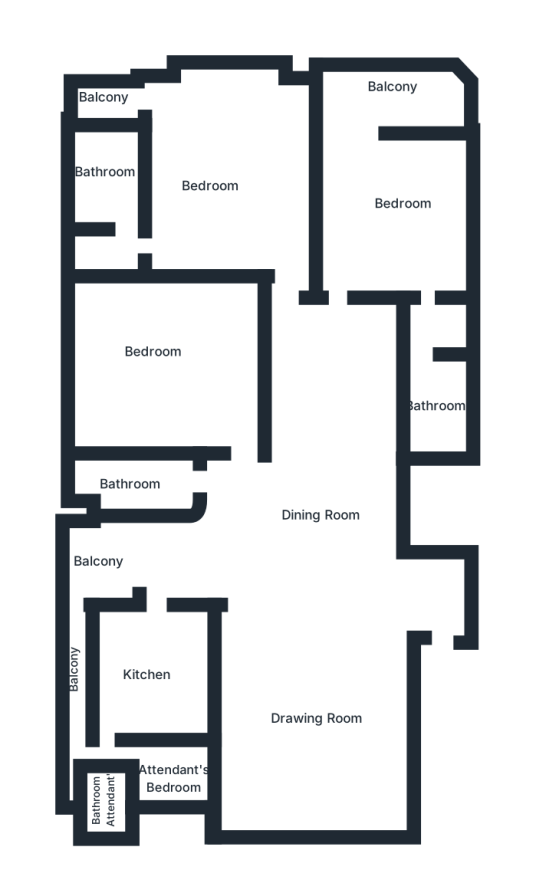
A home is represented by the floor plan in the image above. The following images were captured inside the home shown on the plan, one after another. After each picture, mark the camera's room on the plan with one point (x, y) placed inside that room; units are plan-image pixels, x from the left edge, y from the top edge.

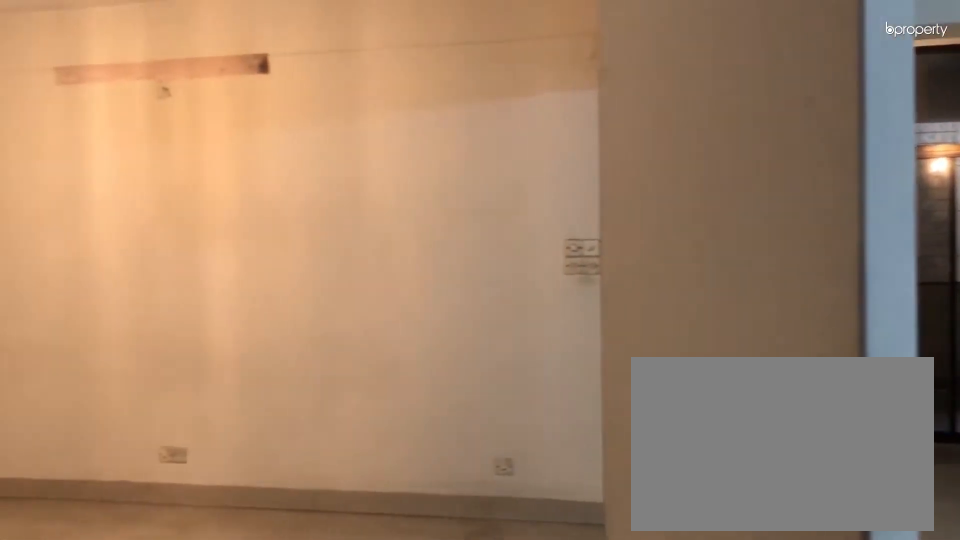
(322, 707)
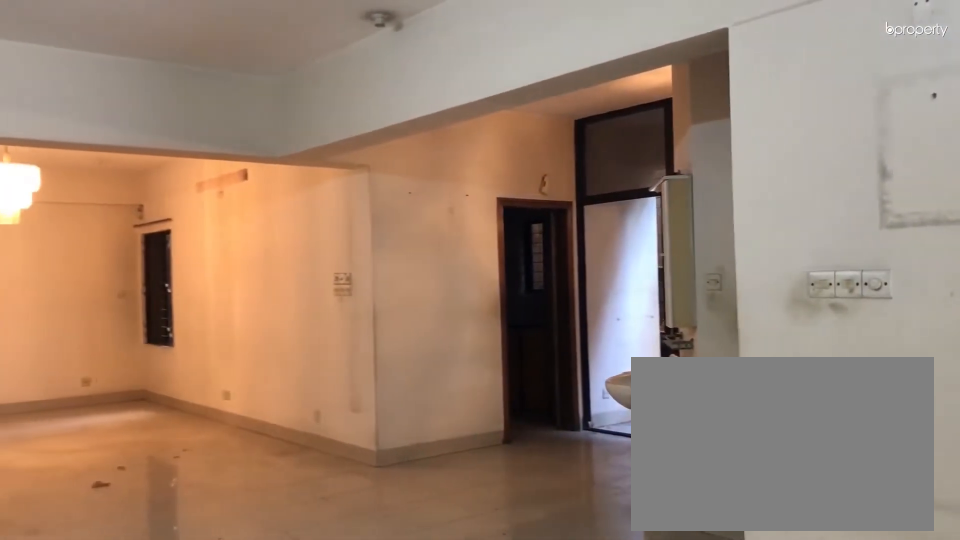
(309, 534)
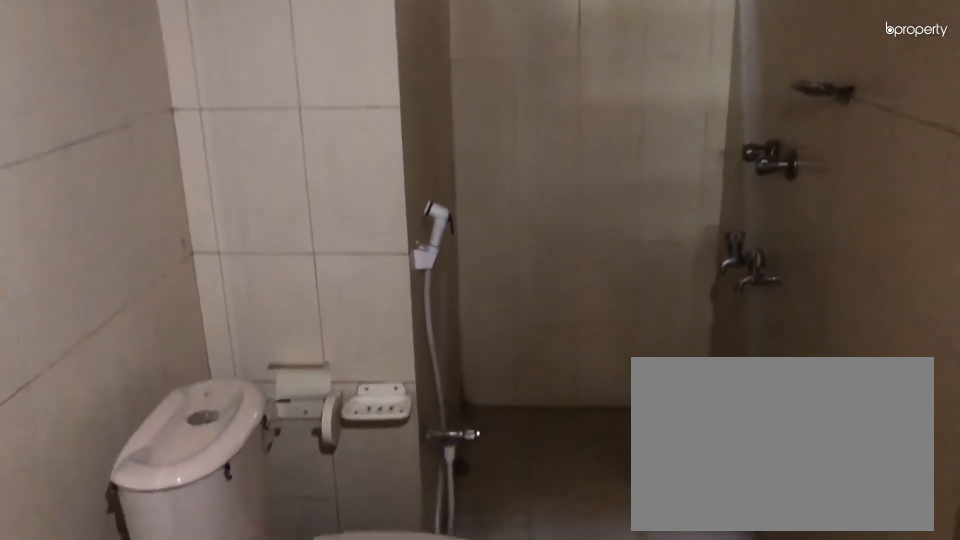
(132, 486)
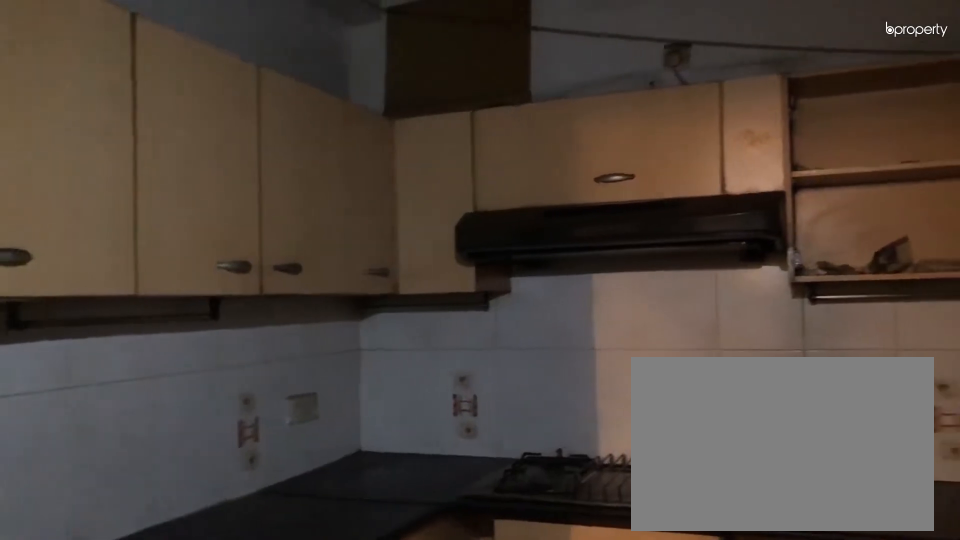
(150, 675)
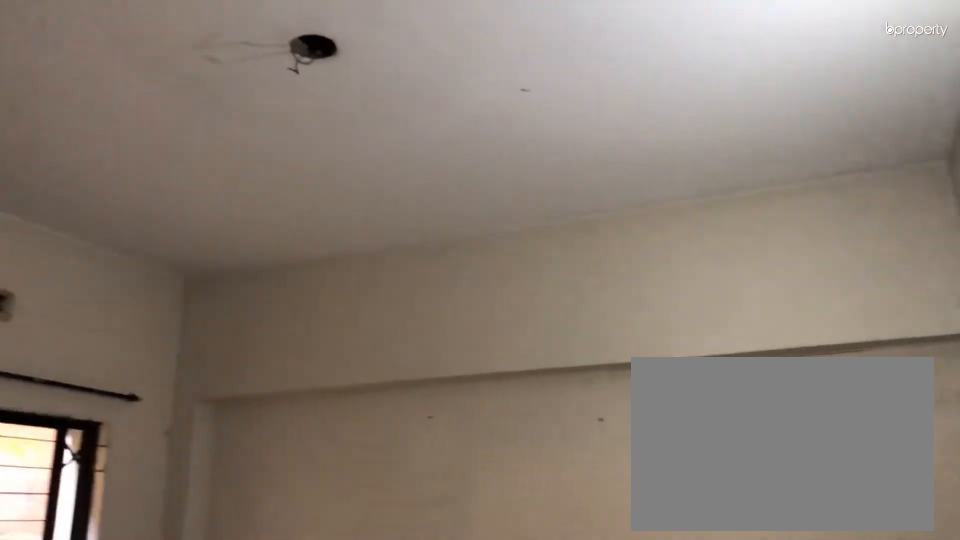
(175, 380)
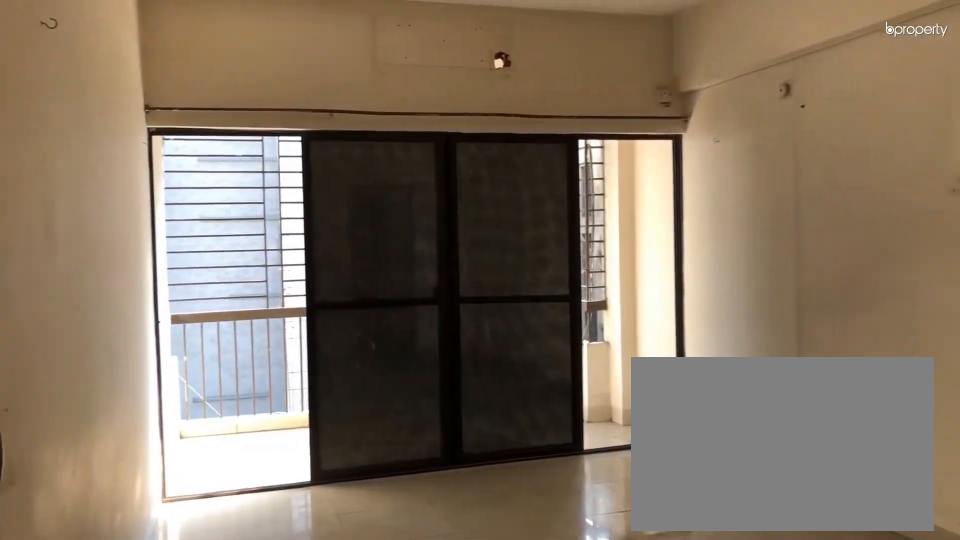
(394, 182)
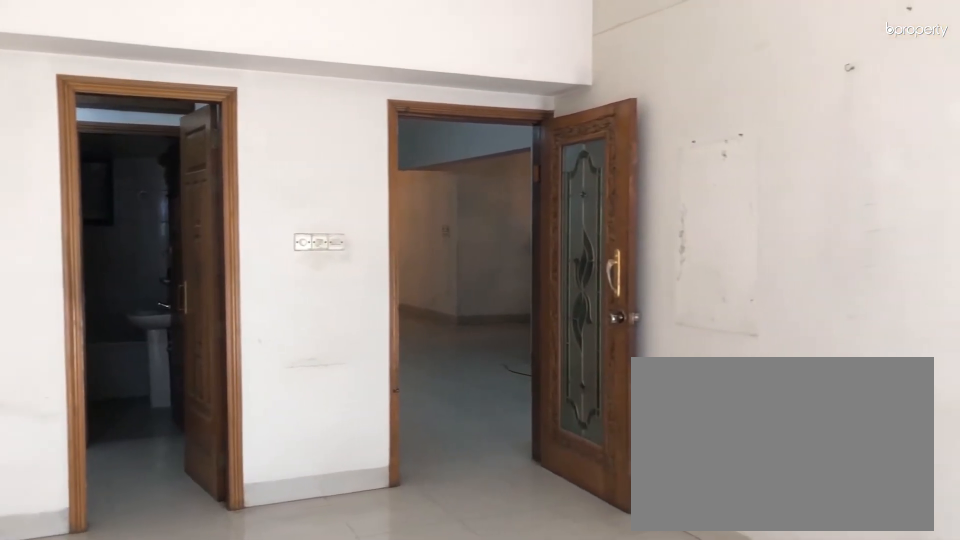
(394, 182)
